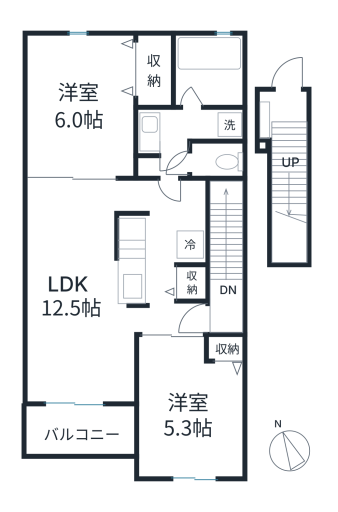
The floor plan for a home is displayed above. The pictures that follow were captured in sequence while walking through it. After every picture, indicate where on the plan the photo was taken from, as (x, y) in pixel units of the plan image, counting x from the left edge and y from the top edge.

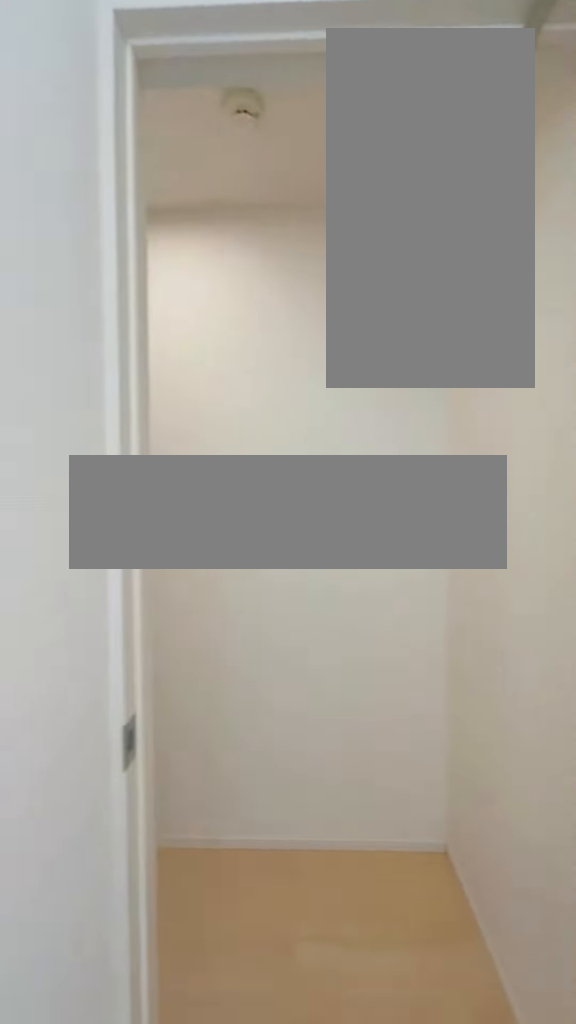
(210, 315)
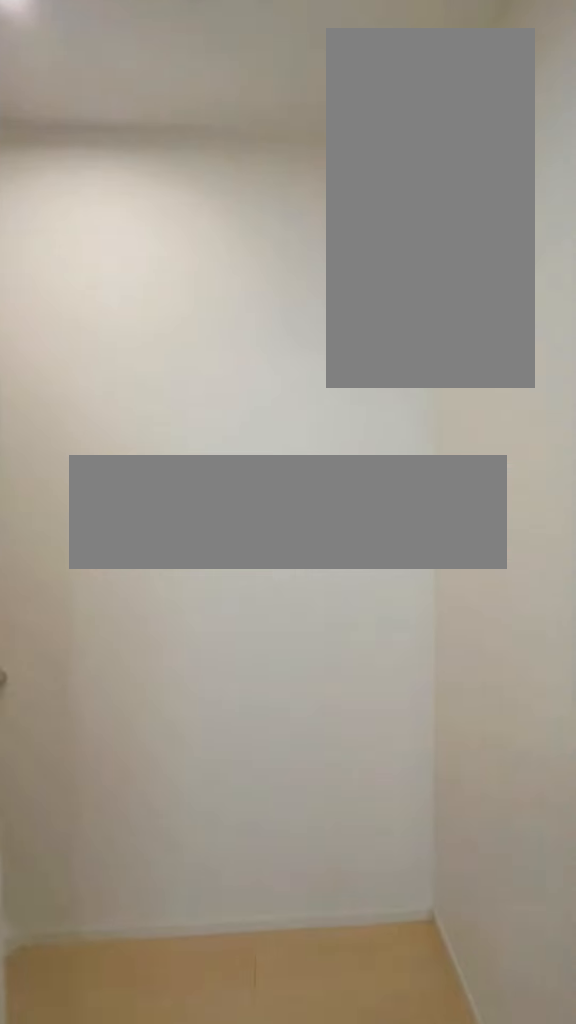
(219, 315)
